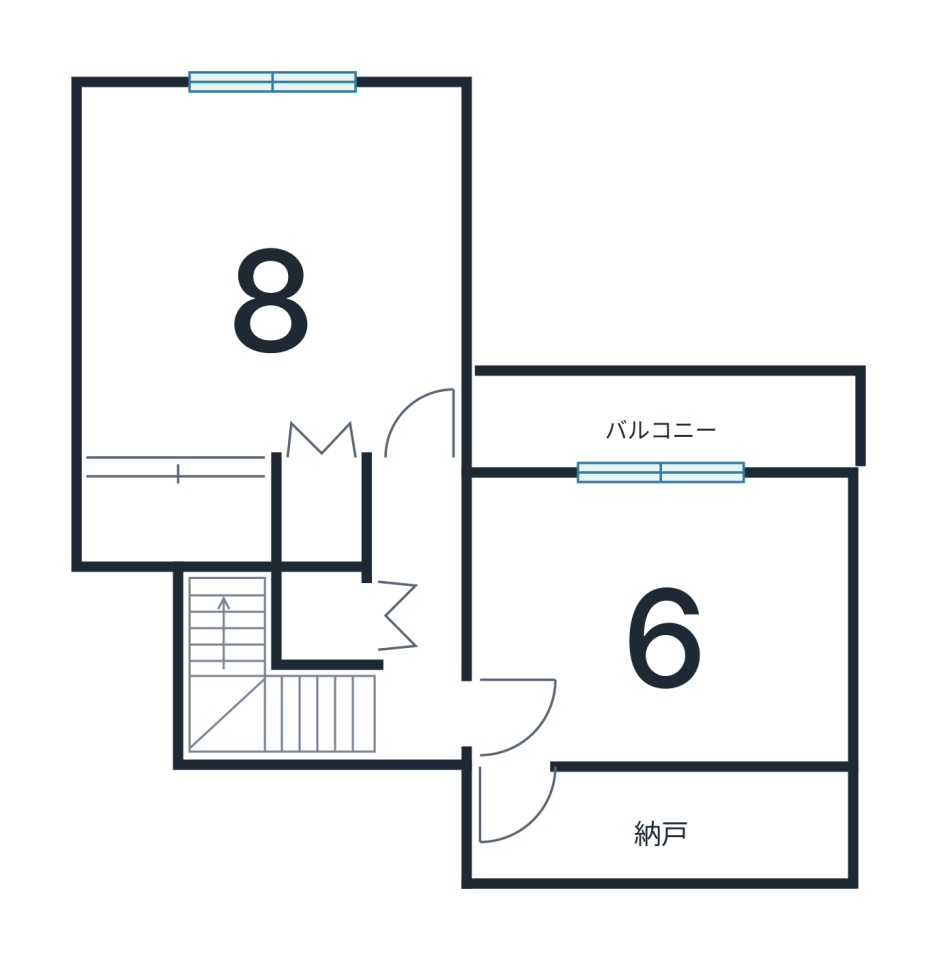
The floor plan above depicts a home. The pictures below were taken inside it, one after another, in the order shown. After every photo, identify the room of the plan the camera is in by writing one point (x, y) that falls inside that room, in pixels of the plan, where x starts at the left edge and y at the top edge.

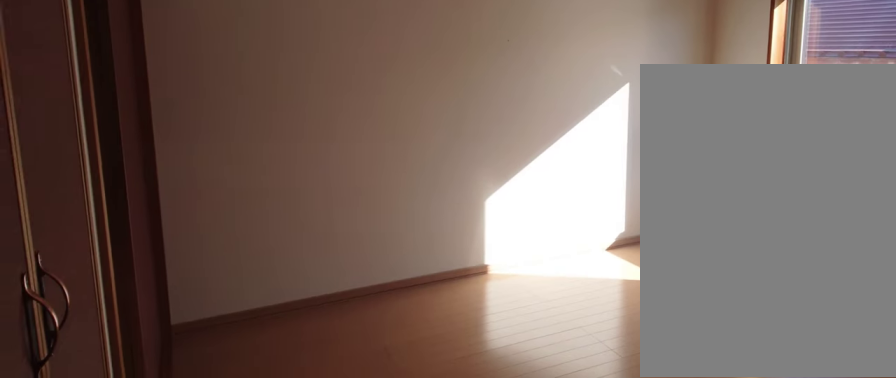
(261, 323)
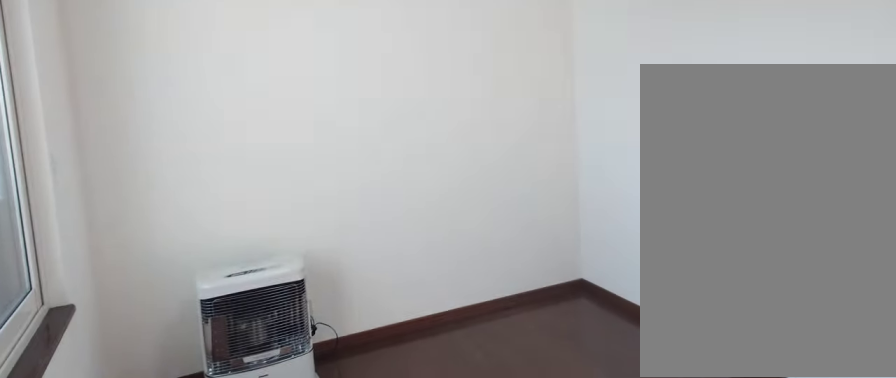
(654, 594)
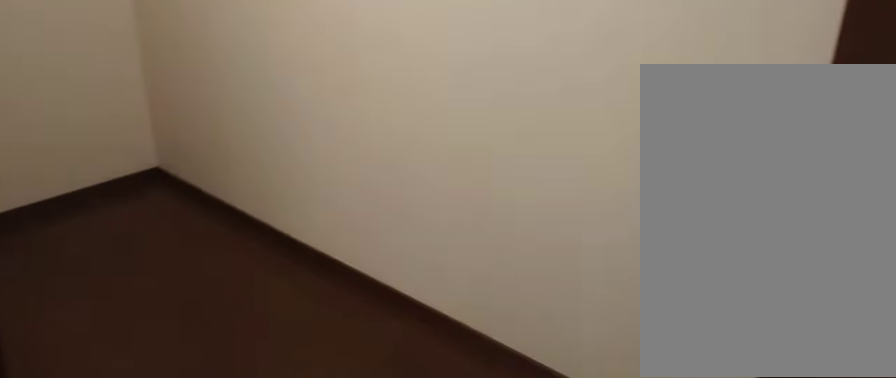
(651, 837)
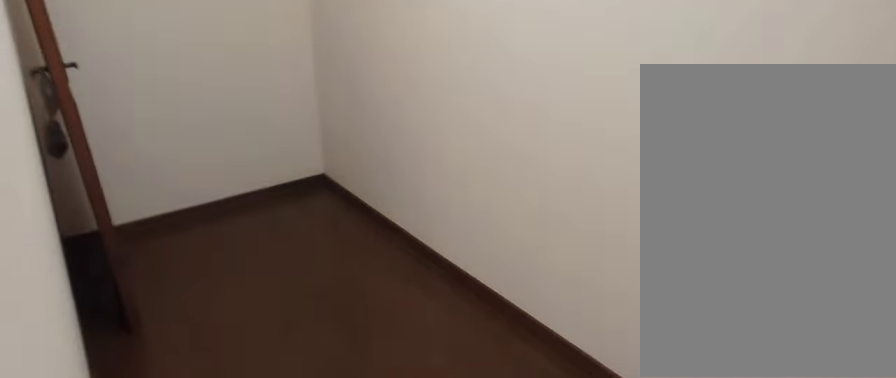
(651, 837)
